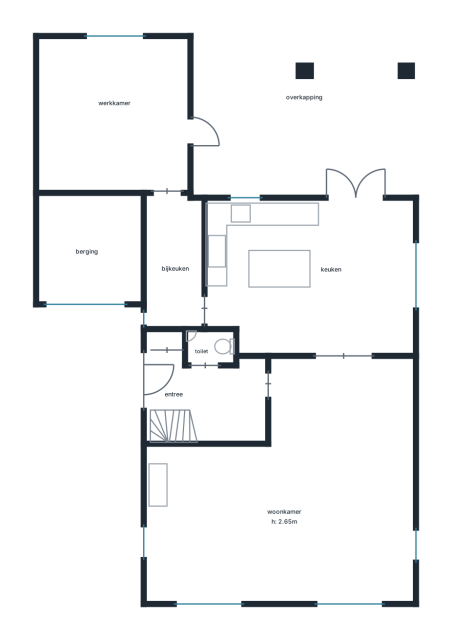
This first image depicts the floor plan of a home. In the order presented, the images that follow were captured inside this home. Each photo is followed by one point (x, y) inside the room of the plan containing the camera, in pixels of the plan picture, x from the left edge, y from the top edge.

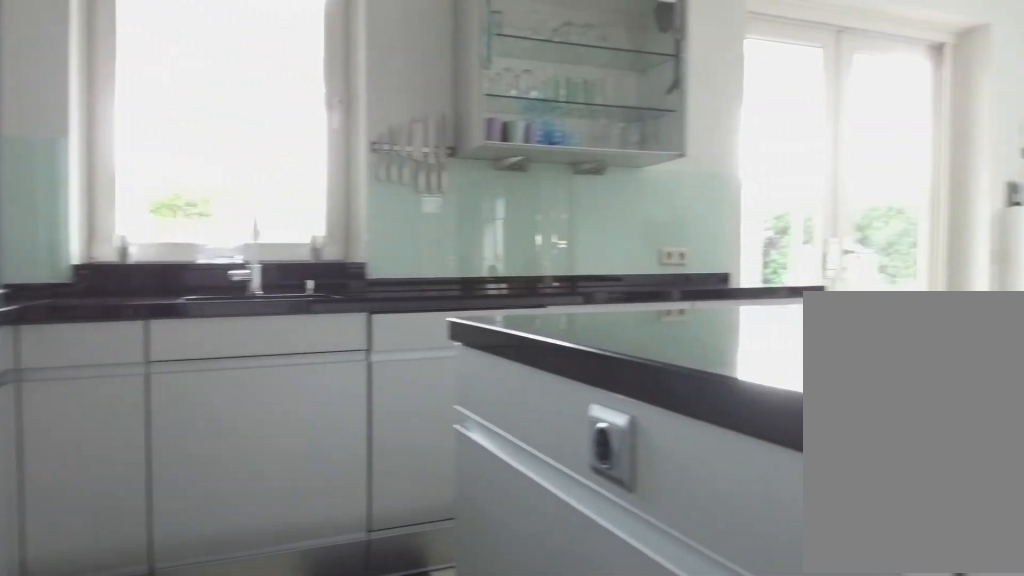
(329, 281)
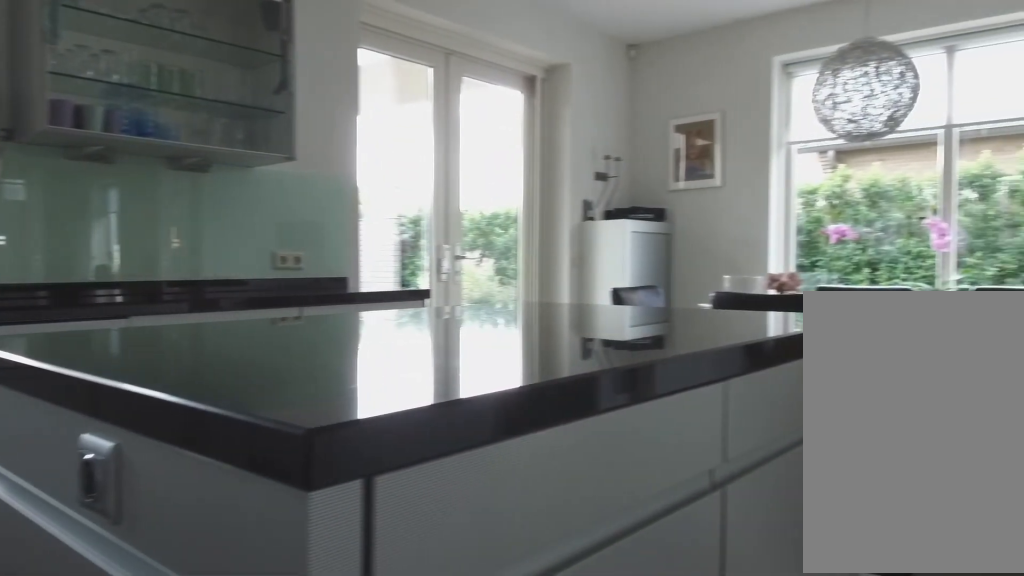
(329, 281)
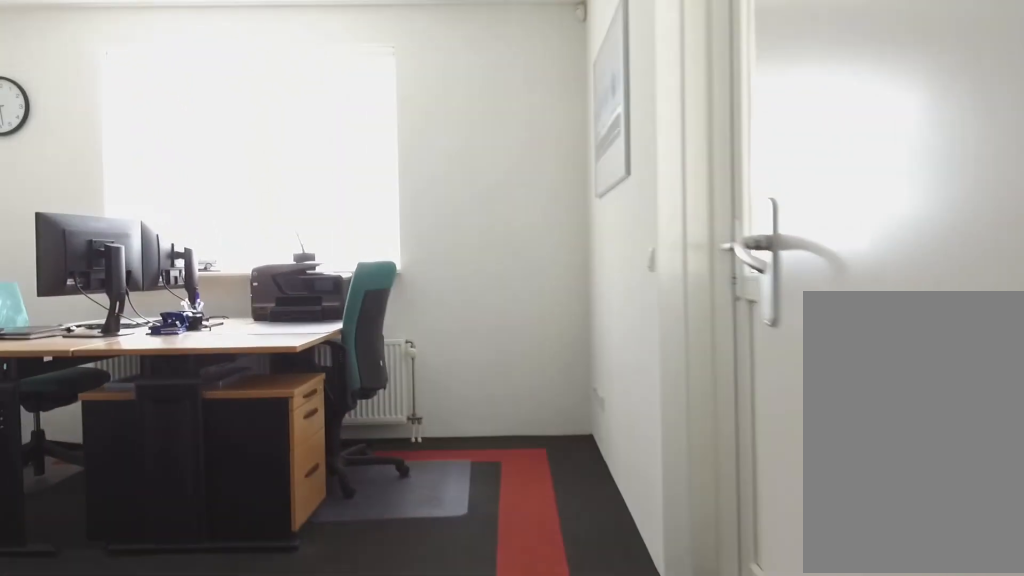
(115, 115)
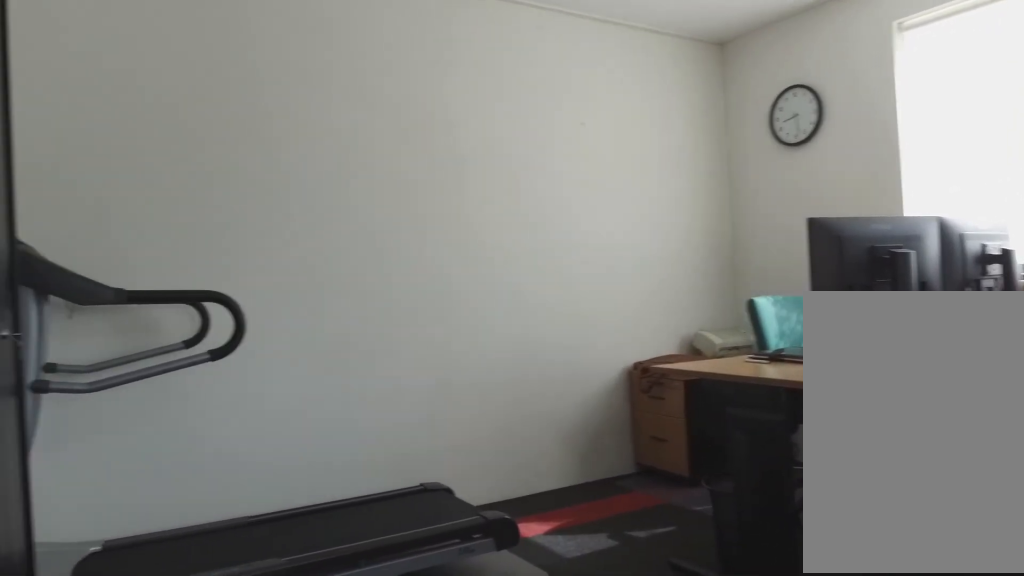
(115, 115)
